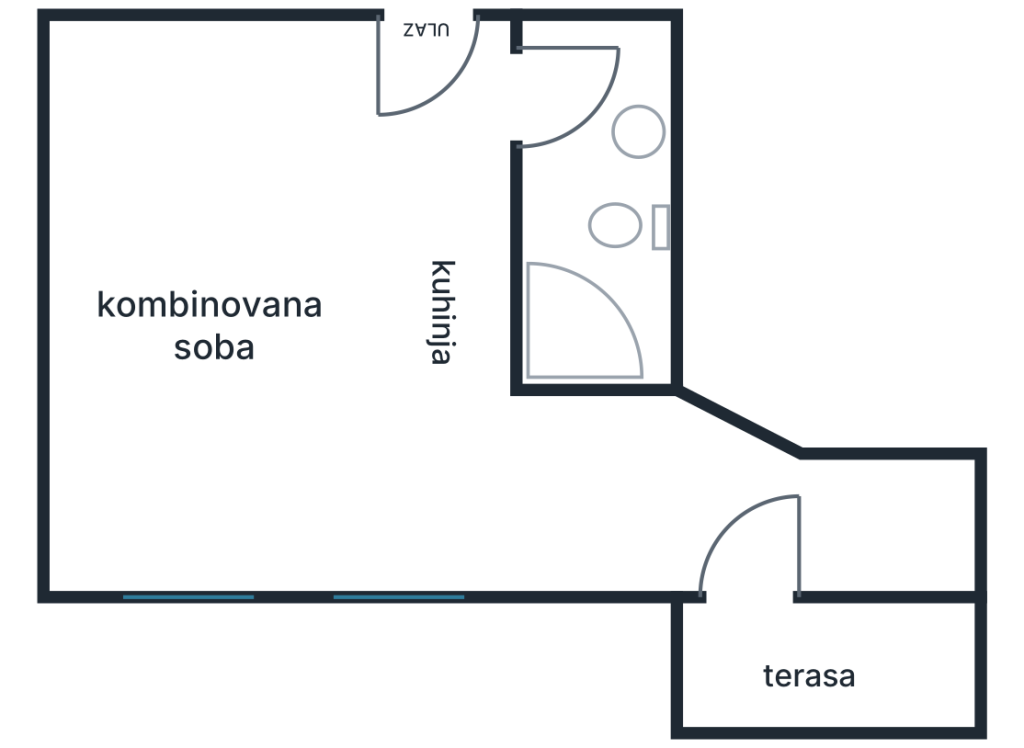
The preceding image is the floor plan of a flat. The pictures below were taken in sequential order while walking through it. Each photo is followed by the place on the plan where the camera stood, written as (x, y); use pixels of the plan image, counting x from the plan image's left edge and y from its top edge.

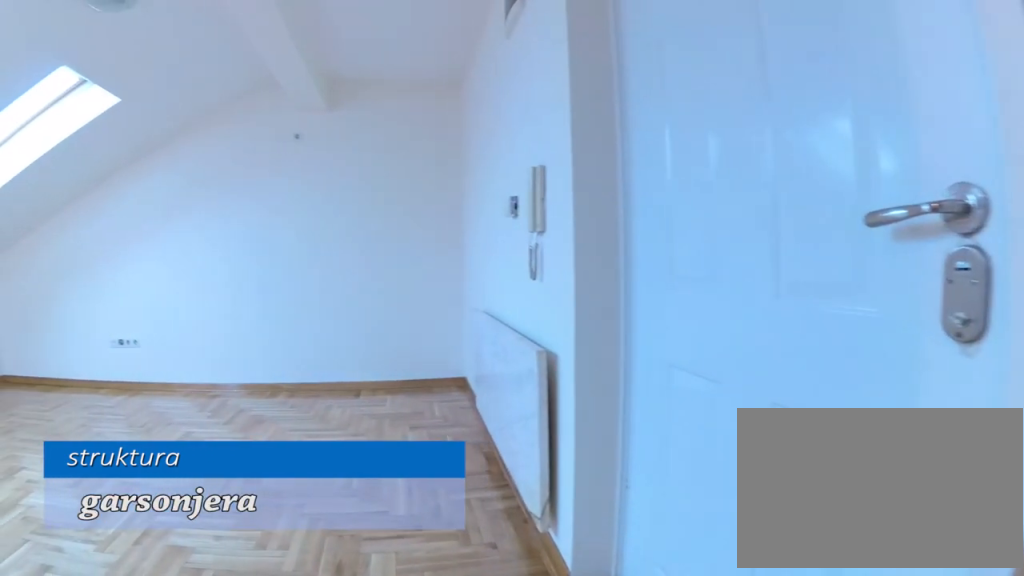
(576, 99)
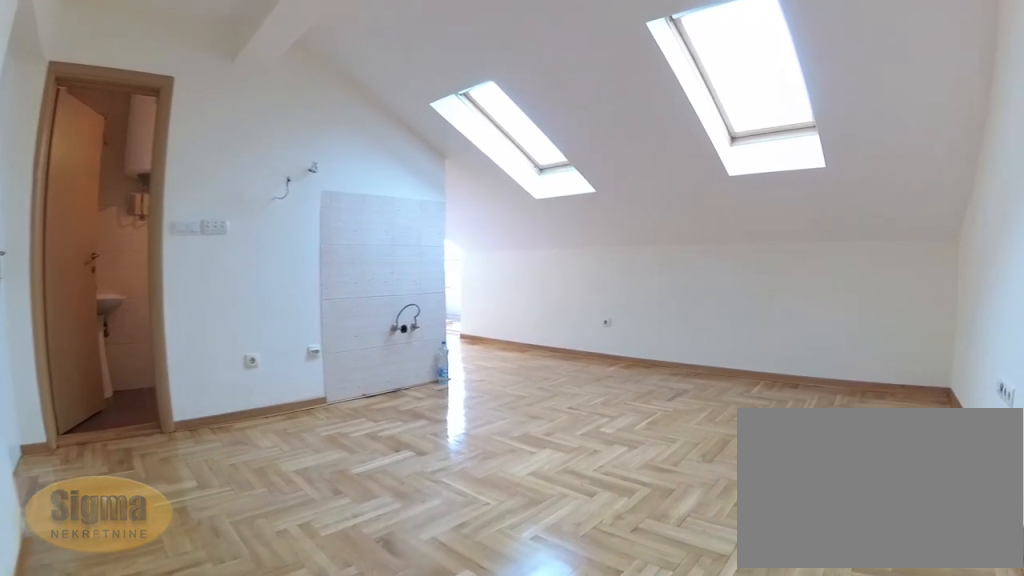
(136, 93)
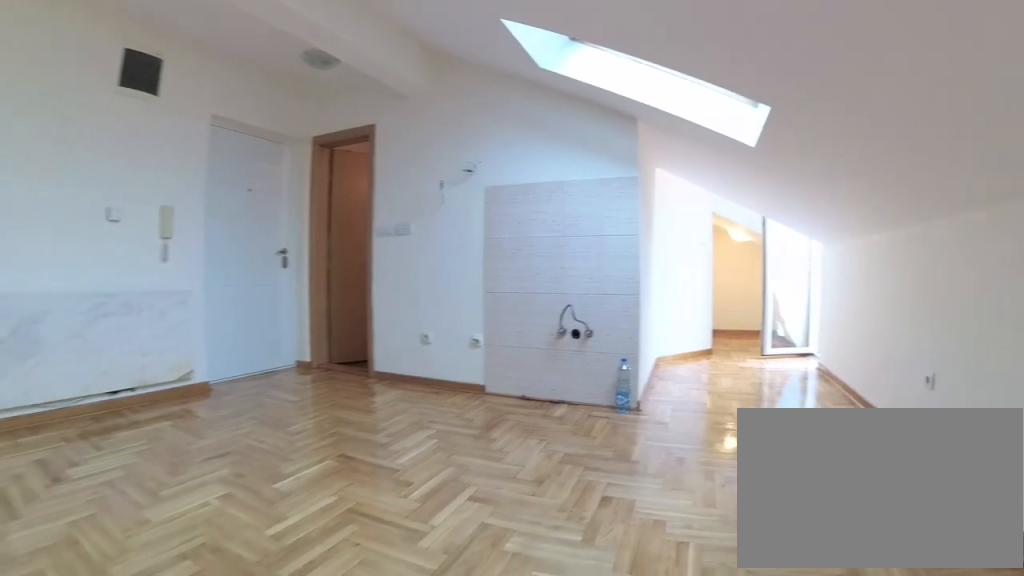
(118, 431)
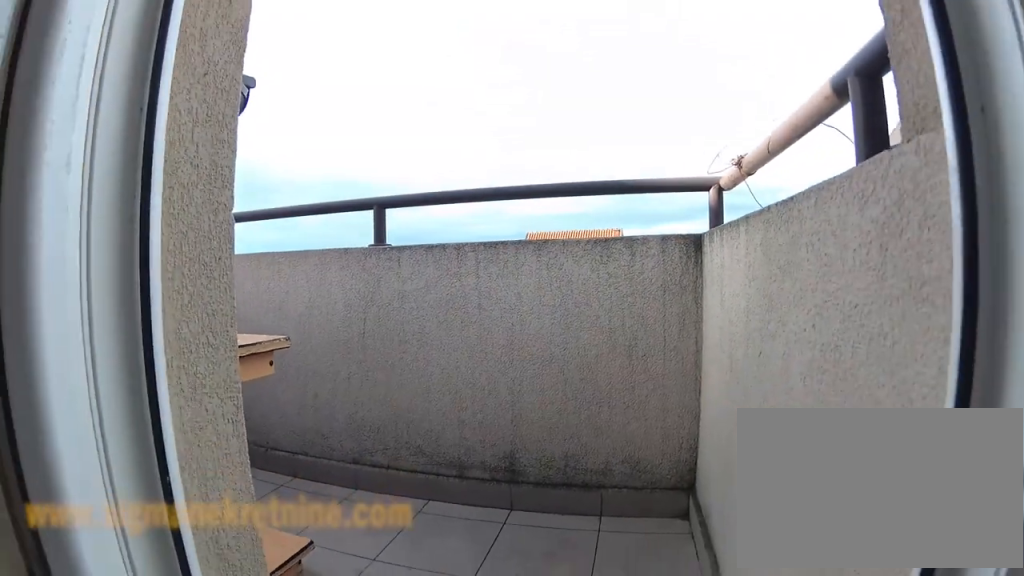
(743, 548)
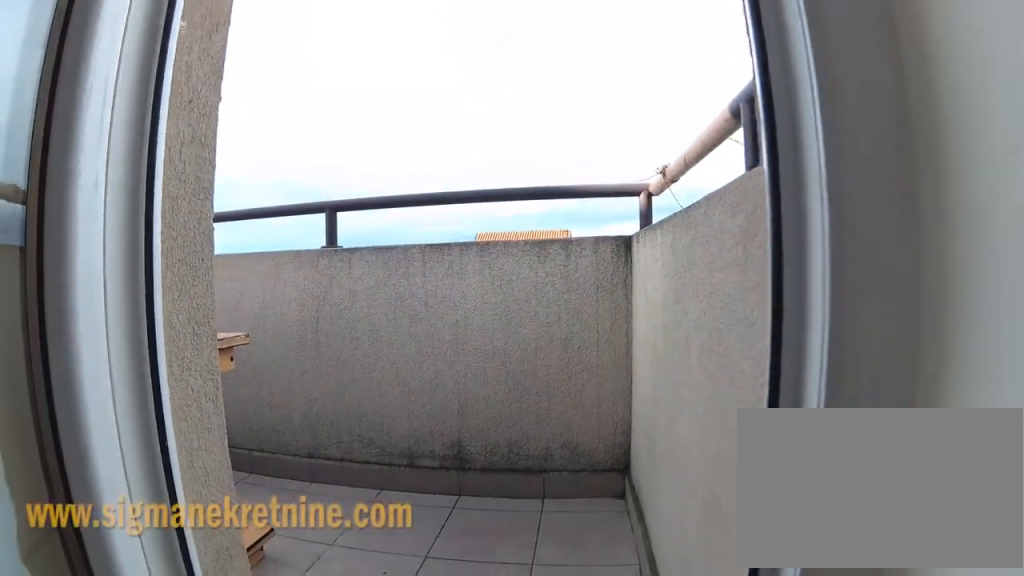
(744, 524)
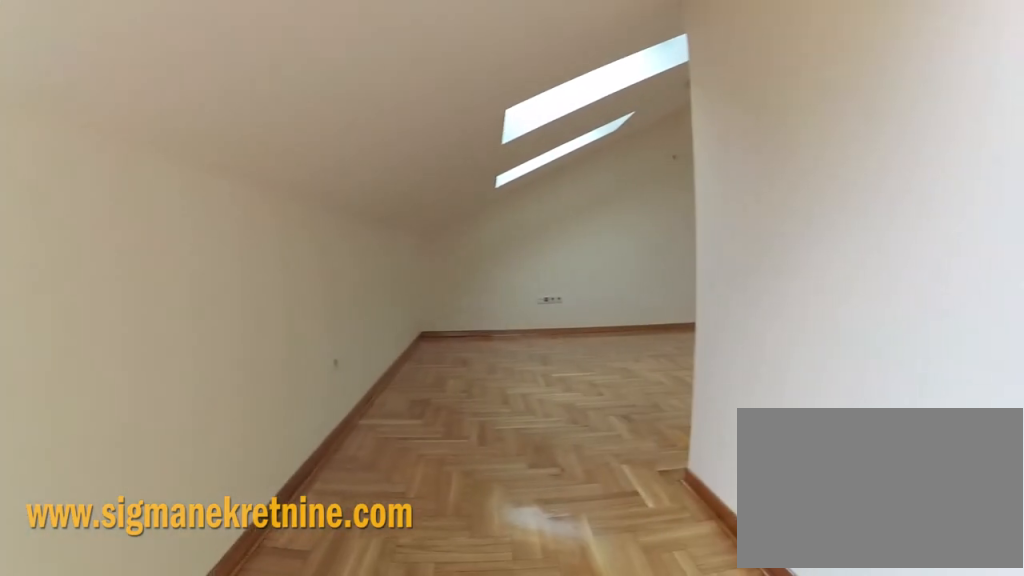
(780, 517)
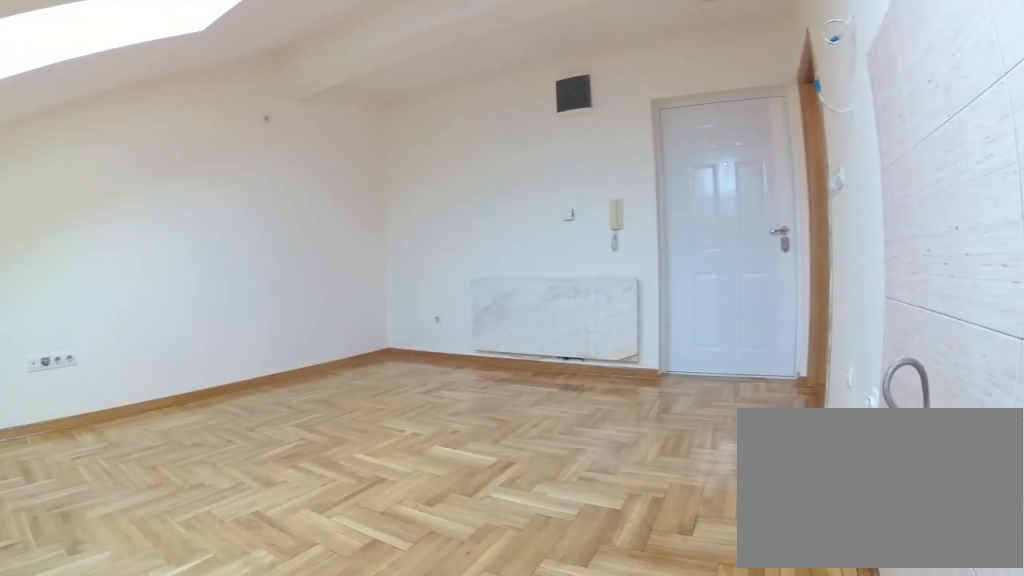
(470, 492)
